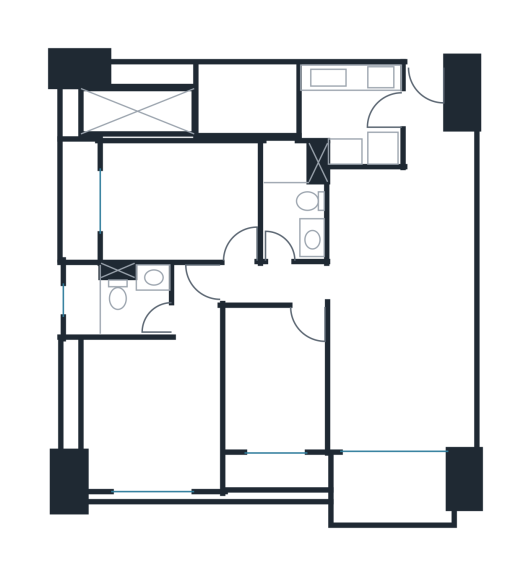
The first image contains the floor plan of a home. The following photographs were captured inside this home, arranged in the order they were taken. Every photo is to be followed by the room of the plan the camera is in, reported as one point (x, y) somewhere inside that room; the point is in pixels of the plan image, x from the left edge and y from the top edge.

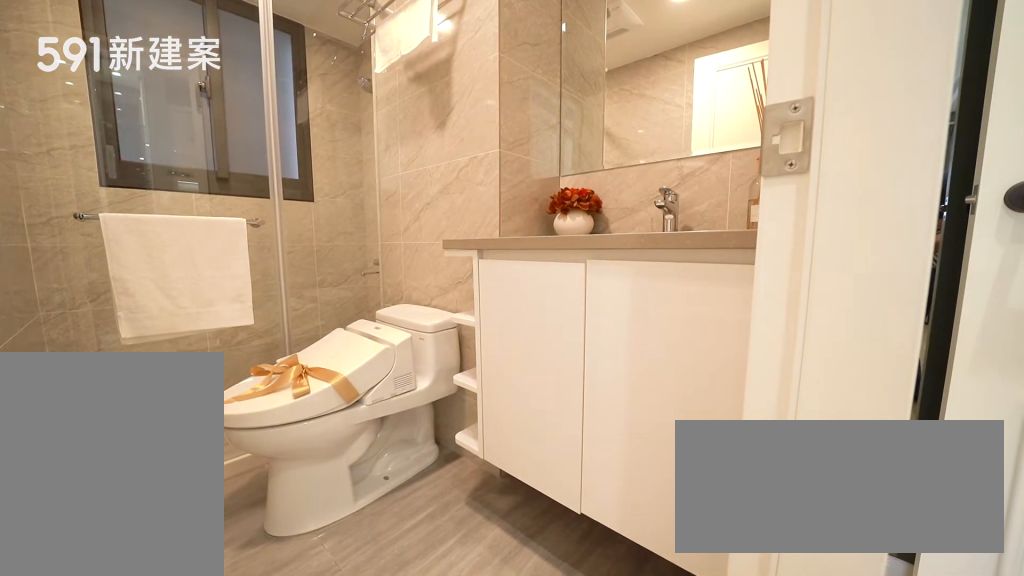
(114, 298)
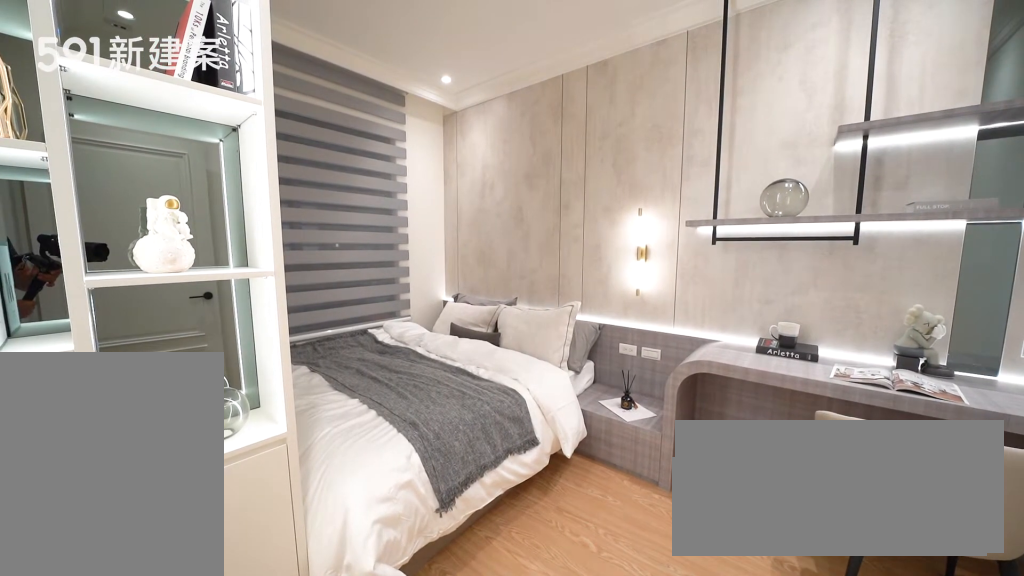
(176, 199)
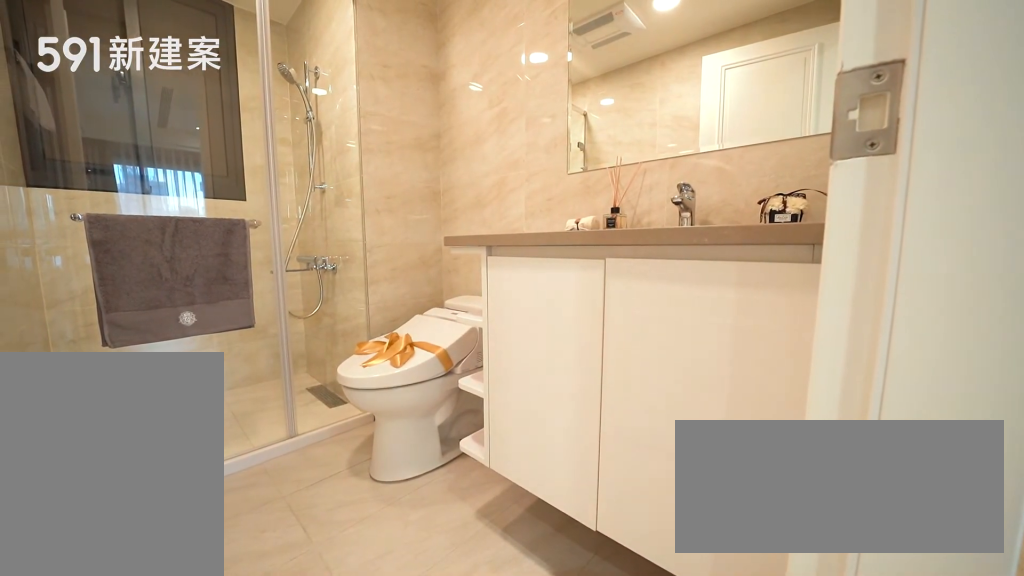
(292, 200)
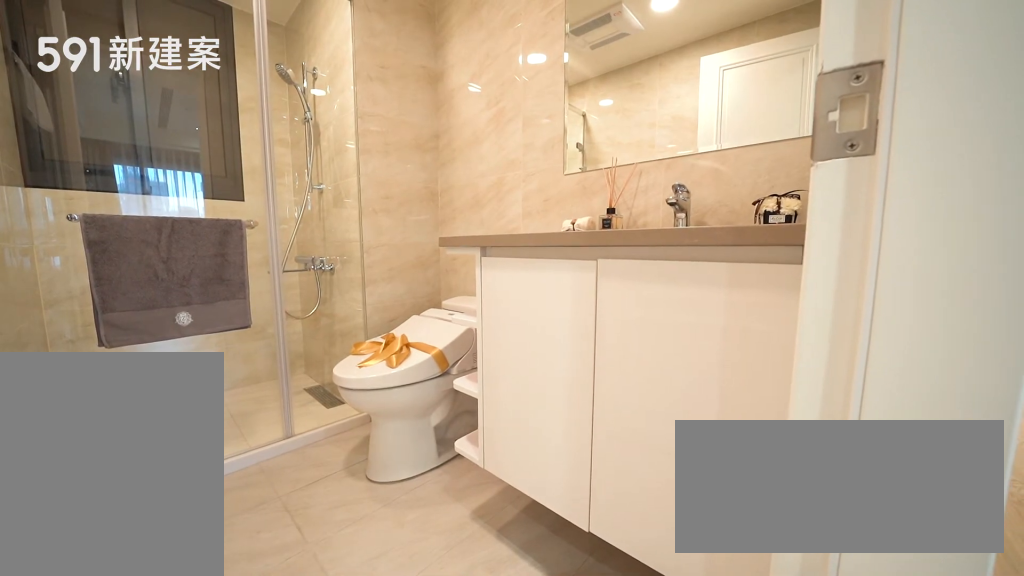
(292, 200)
